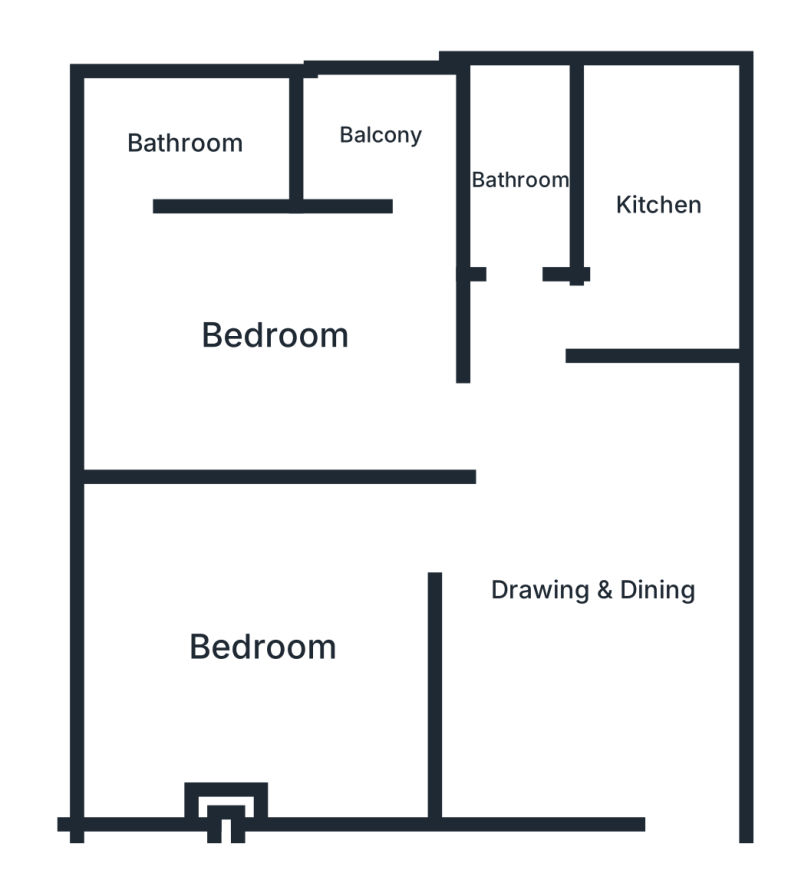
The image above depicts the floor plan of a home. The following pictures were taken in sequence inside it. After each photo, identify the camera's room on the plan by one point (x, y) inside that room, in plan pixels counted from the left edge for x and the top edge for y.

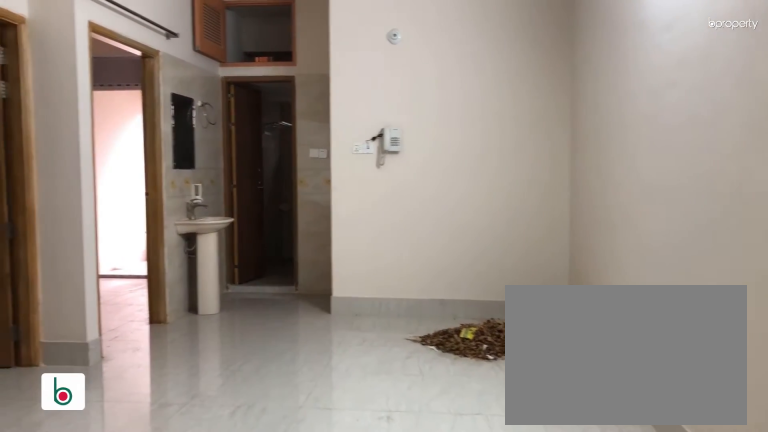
(592, 593)
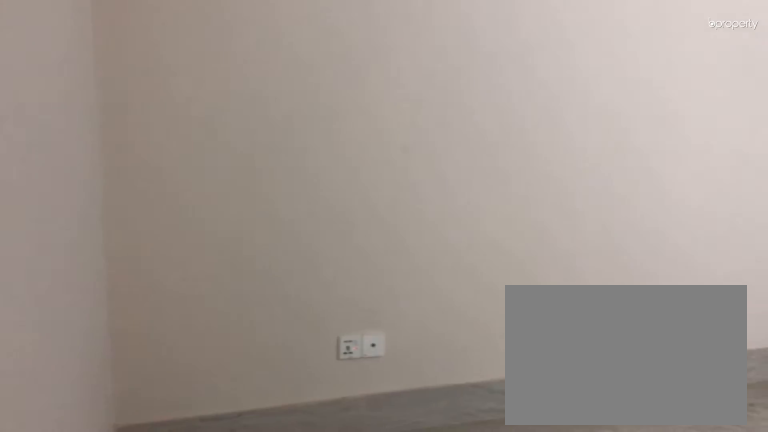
(592, 593)
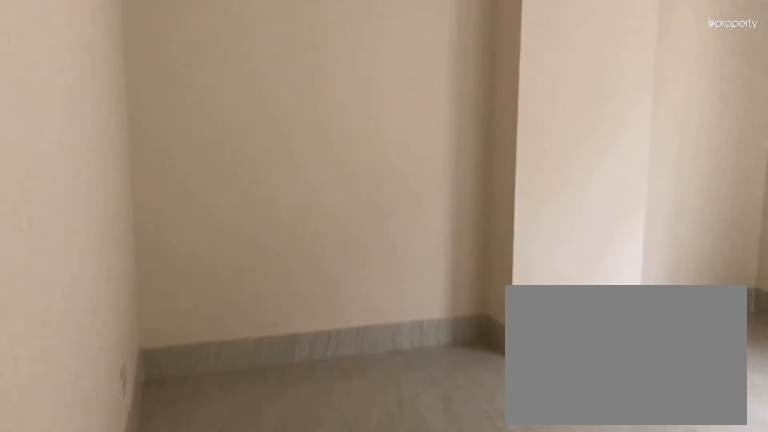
(260, 646)
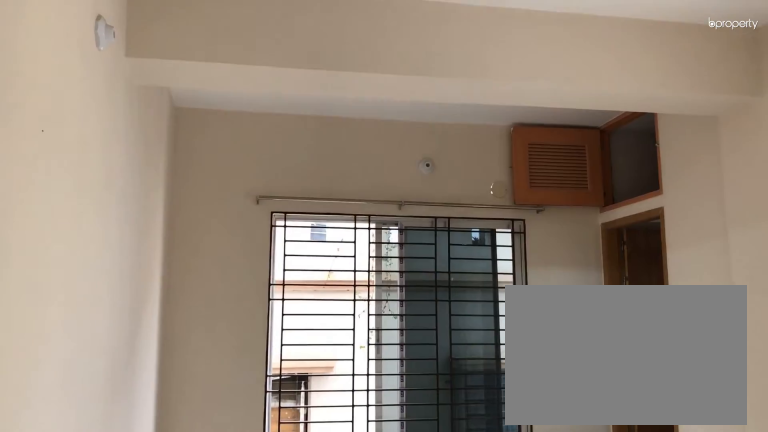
(277, 329)
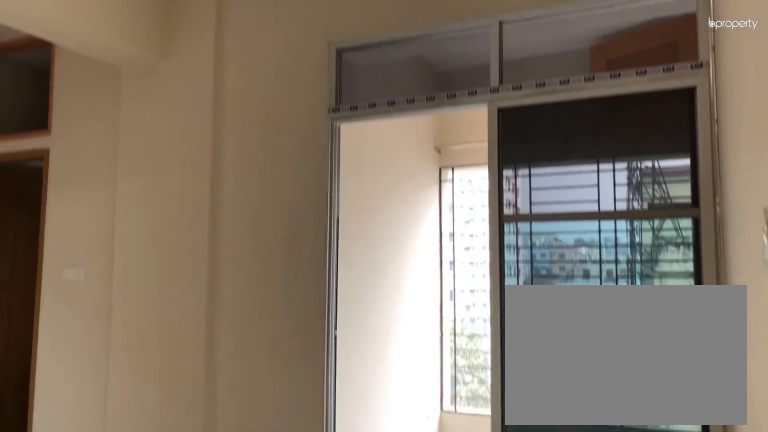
(277, 329)
